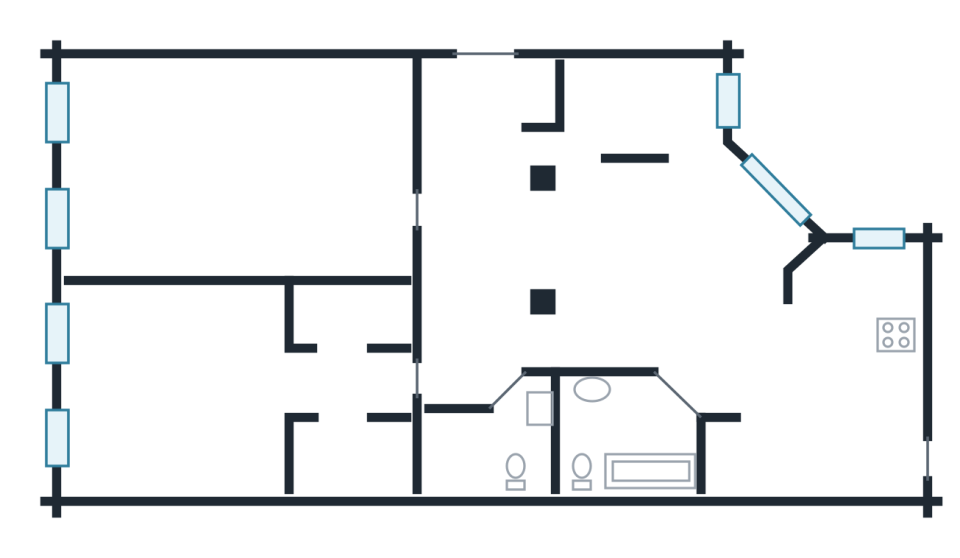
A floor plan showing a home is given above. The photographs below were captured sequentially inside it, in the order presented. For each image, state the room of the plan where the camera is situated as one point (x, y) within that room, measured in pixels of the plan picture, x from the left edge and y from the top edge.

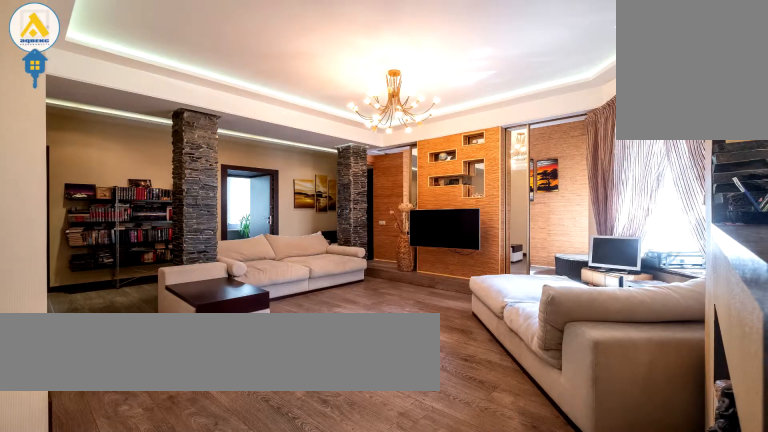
(613, 247)
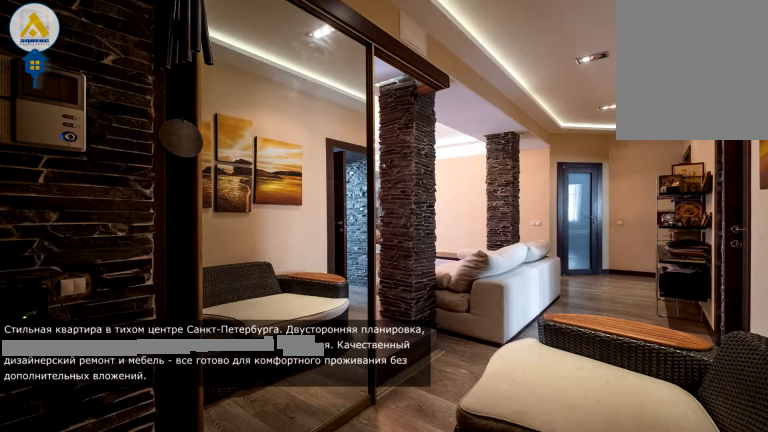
(623, 246)
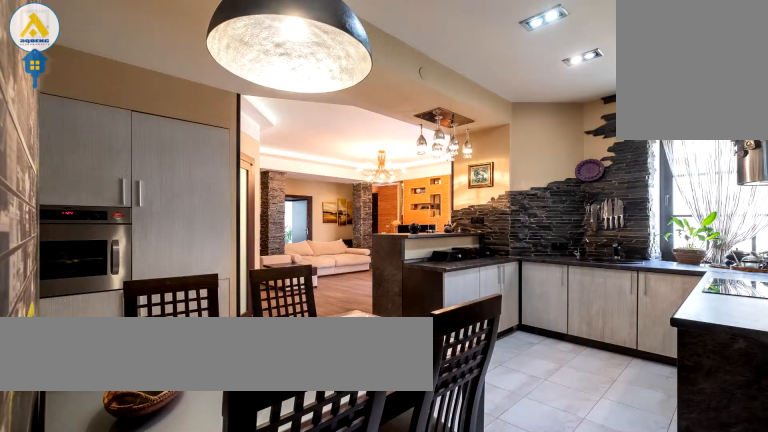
(827, 385)
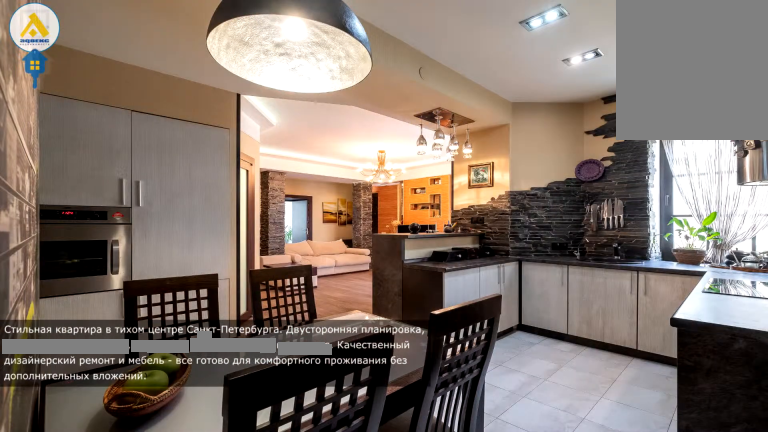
(831, 382)
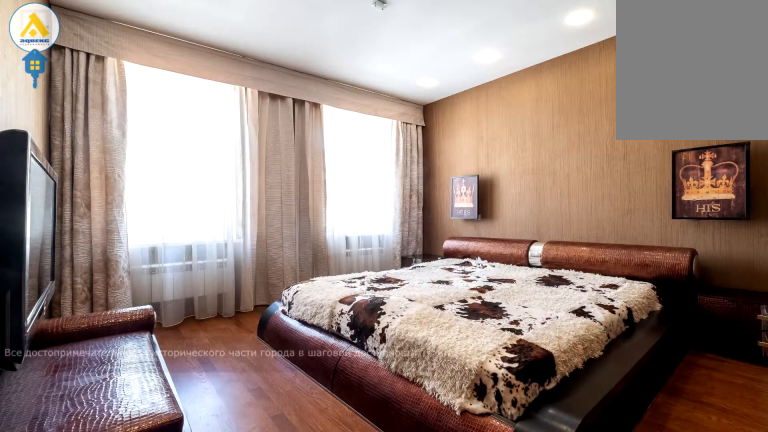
(167, 387)
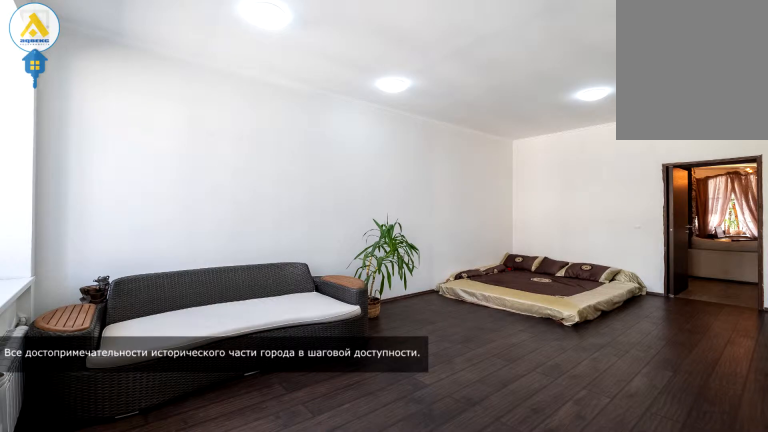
(220, 175)
